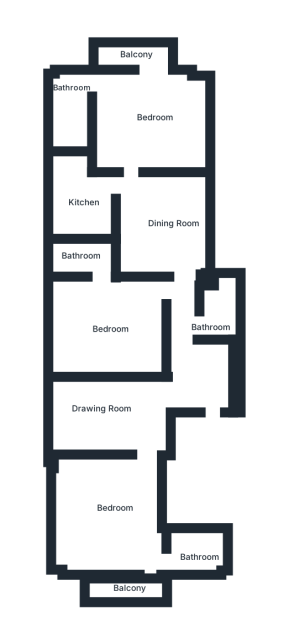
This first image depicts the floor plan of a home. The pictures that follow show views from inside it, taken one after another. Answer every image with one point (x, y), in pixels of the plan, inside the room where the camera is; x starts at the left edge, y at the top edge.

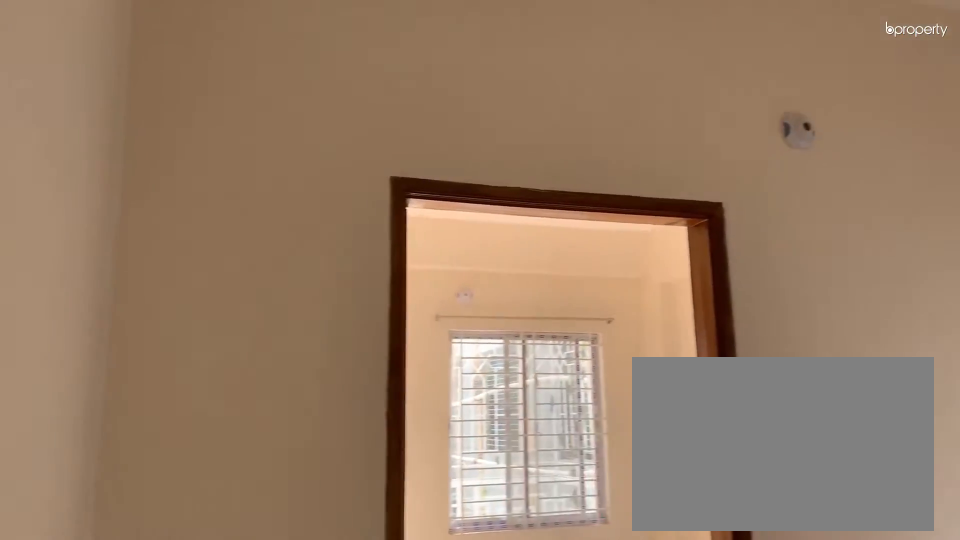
(112, 419)
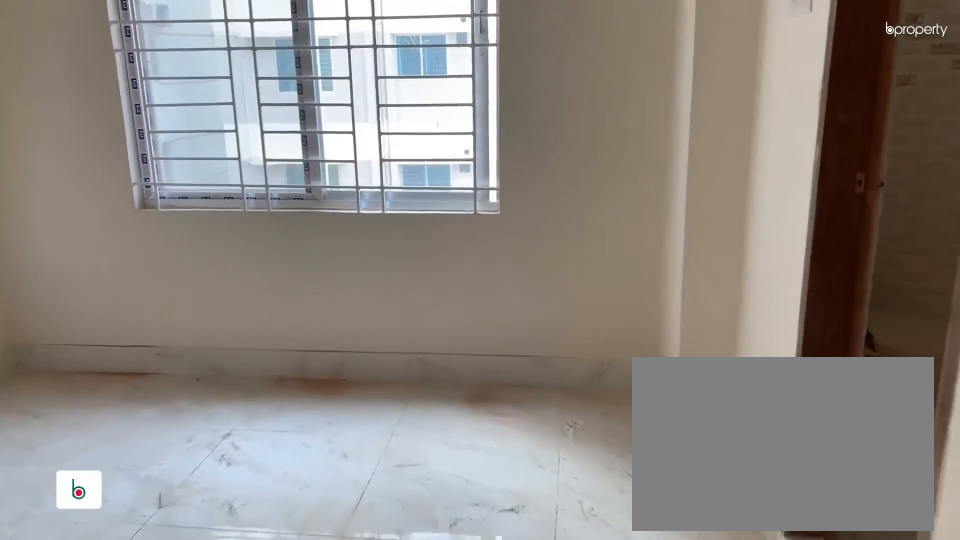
(102, 317)
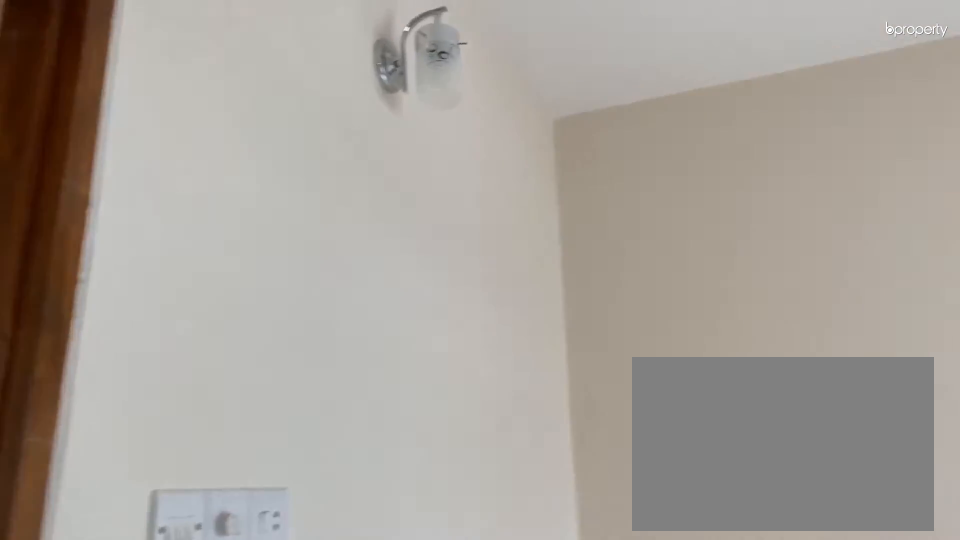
(102, 317)
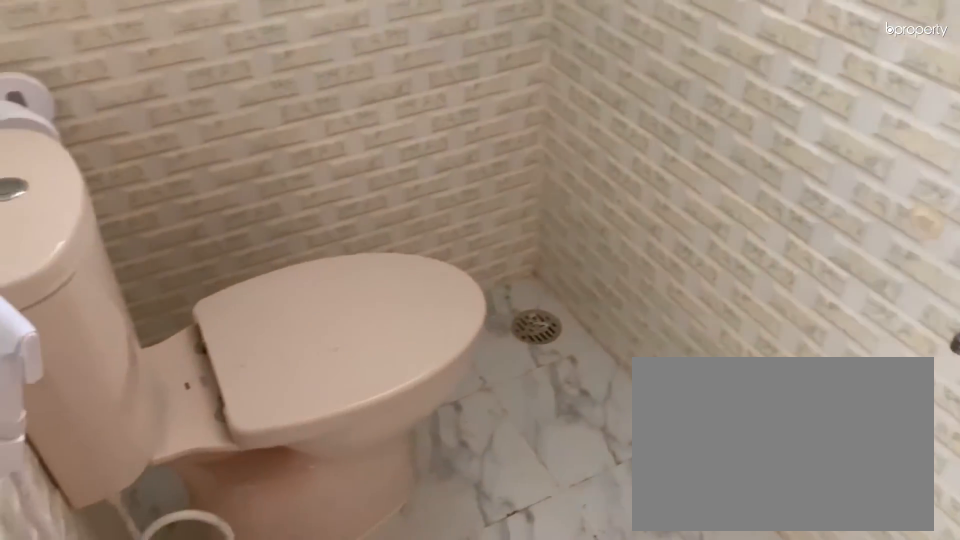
(89, 254)
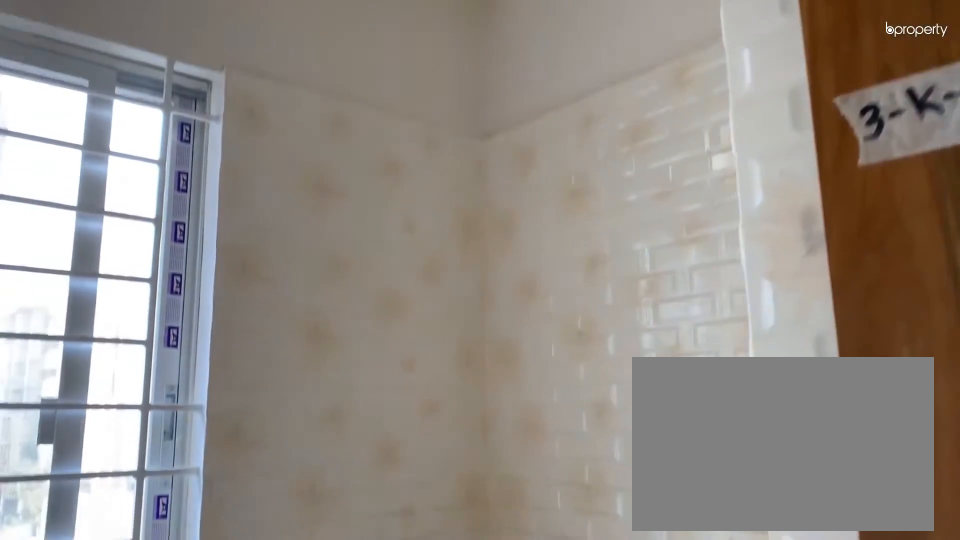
(88, 192)
